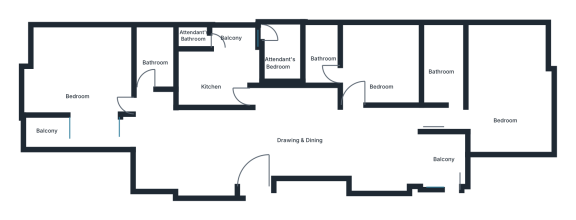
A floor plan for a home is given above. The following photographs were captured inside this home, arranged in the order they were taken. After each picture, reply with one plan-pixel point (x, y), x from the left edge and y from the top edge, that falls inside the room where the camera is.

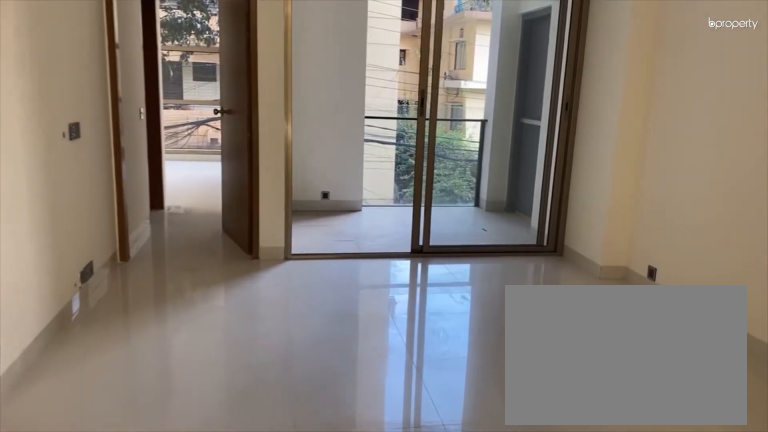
(344, 139)
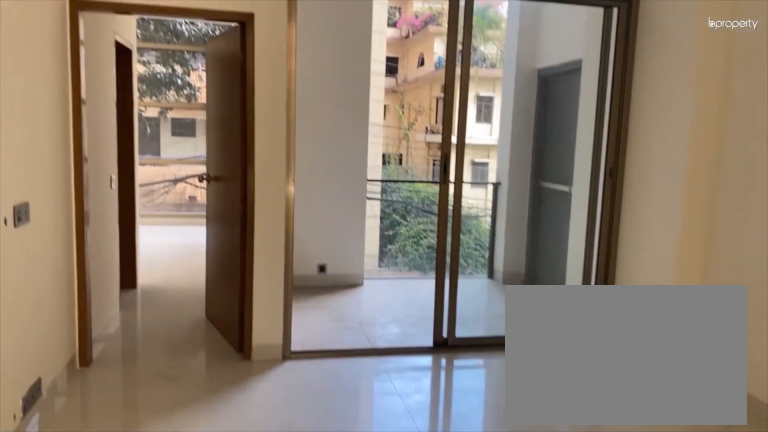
(344, 139)
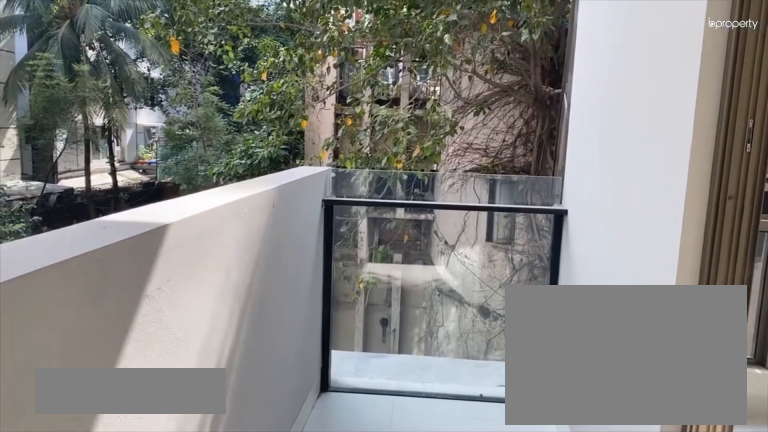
(54, 135)
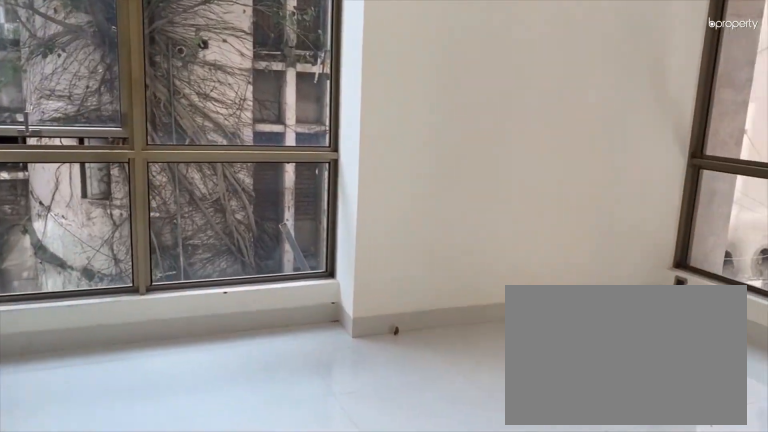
(77, 79)
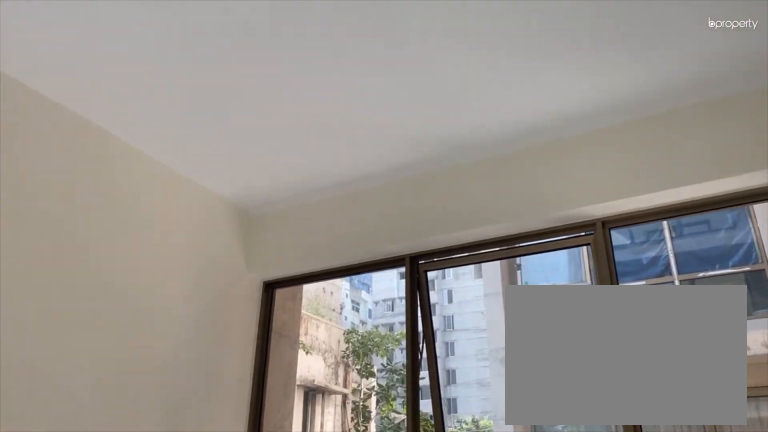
(77, 79)
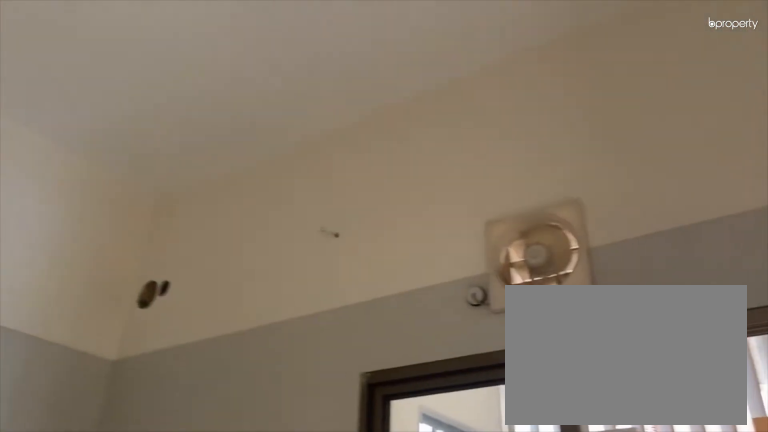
(212, 73)
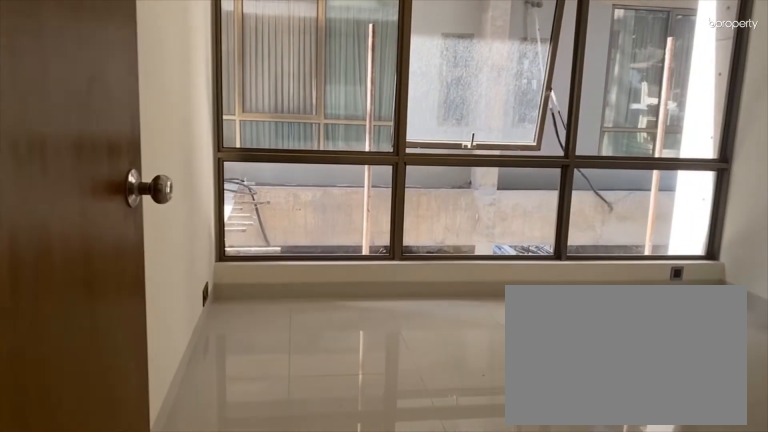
(350, 107)
